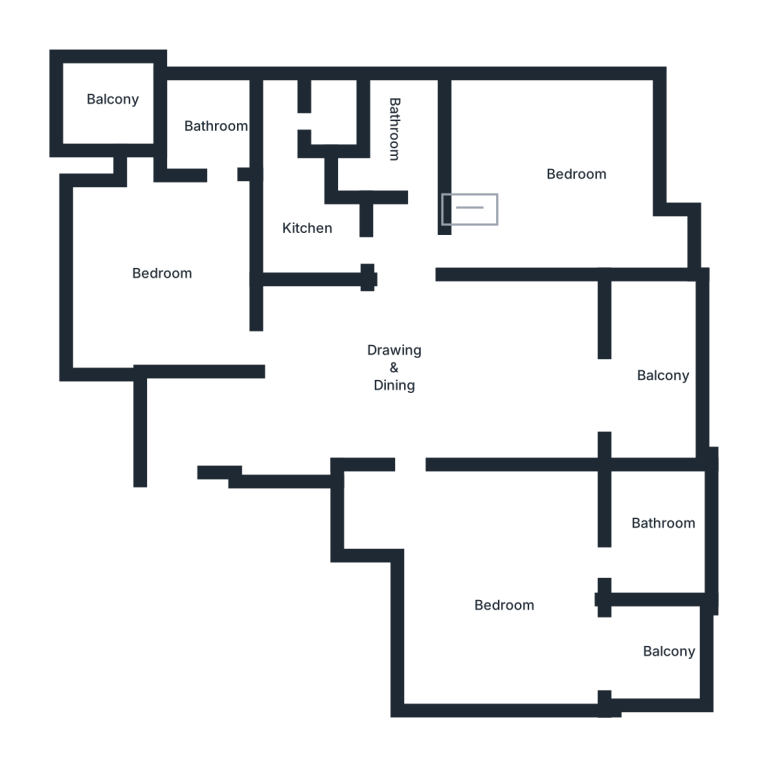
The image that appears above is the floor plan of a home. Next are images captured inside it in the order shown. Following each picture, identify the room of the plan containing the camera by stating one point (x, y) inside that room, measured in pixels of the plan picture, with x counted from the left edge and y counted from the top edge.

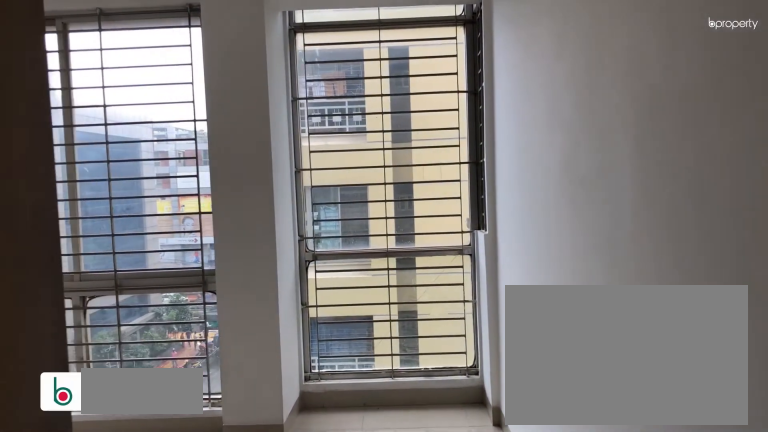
(572, 168)
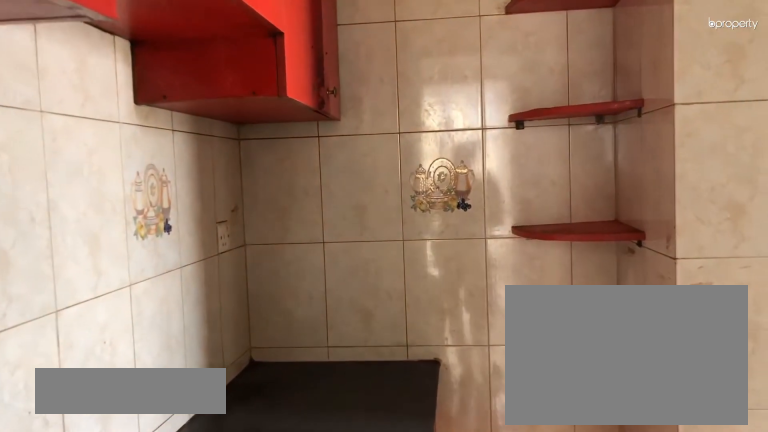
(310, 223)
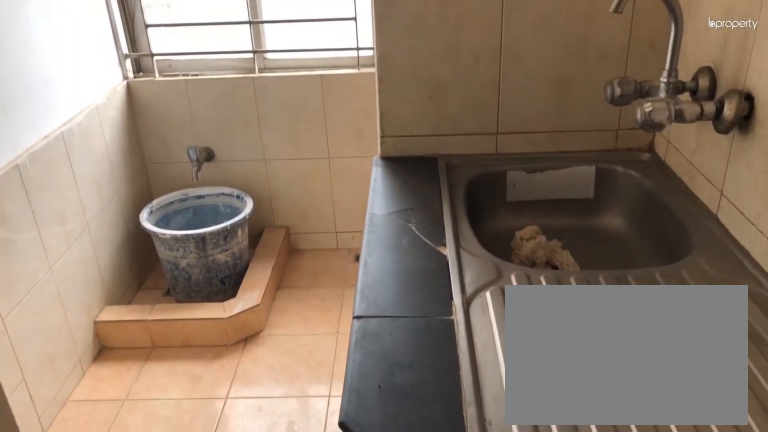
(310, 223)
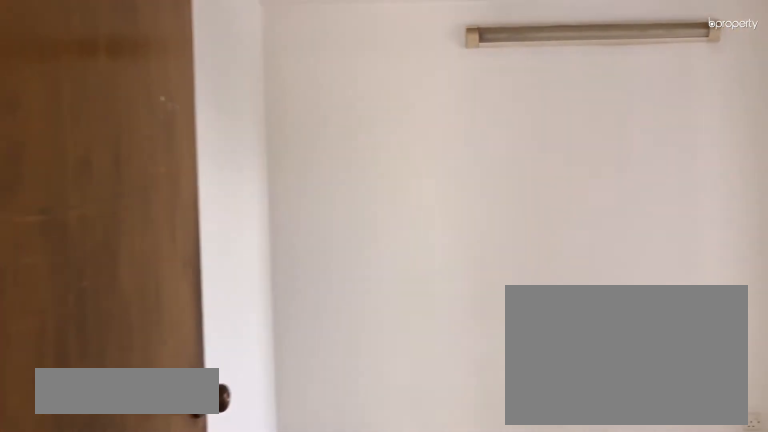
(168, 269)
